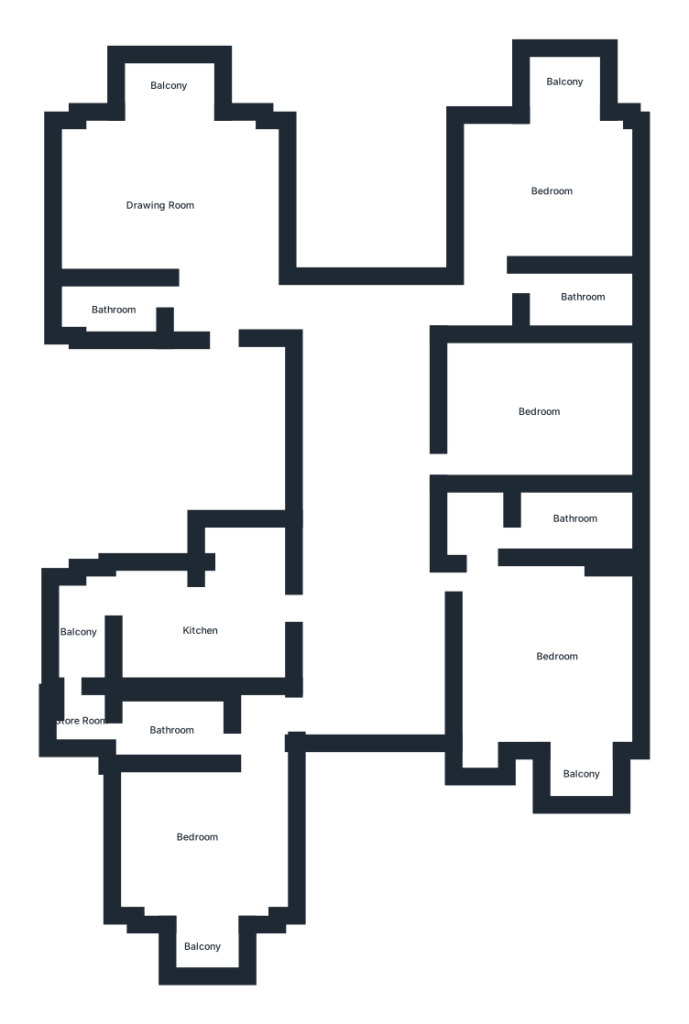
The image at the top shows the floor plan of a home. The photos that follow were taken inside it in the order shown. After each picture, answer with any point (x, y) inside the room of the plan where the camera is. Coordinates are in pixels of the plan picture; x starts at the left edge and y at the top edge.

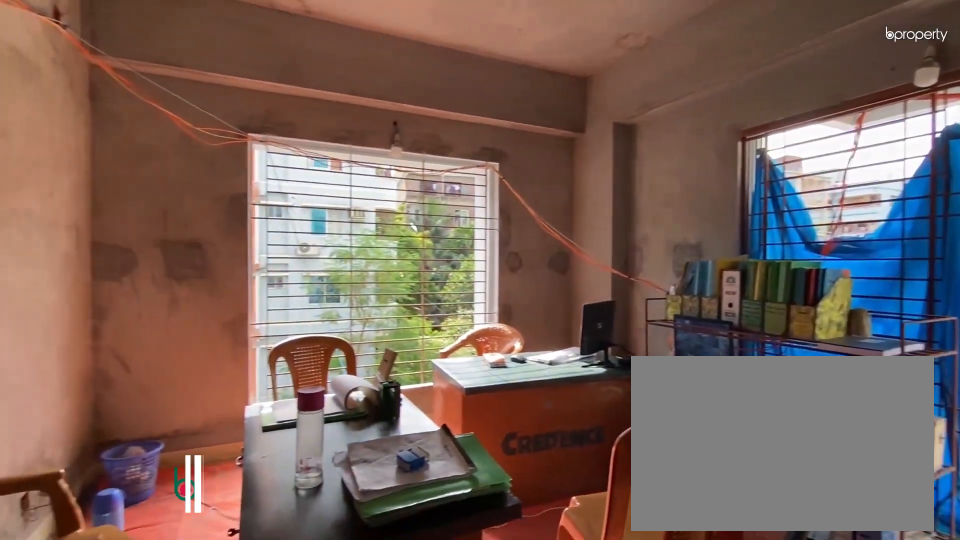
(159, 205)
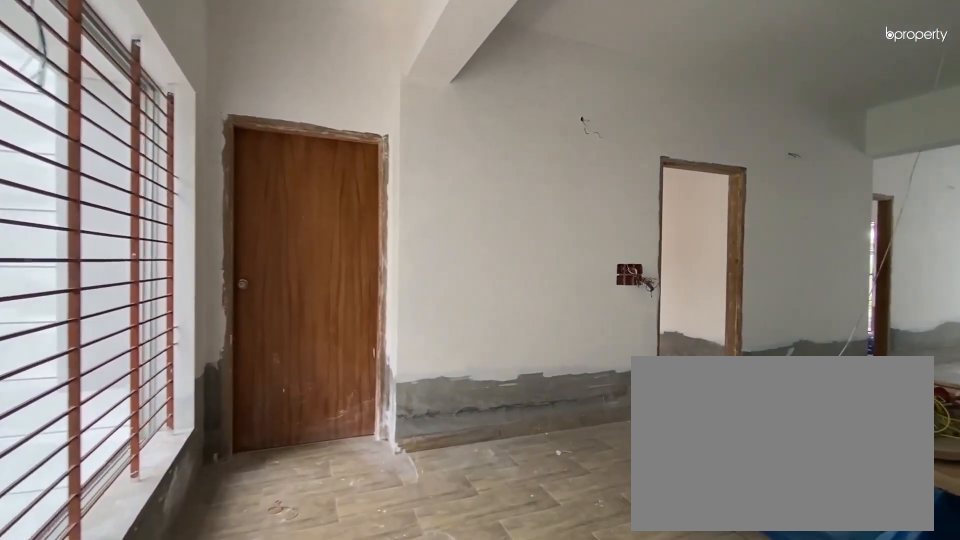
(370, 372)
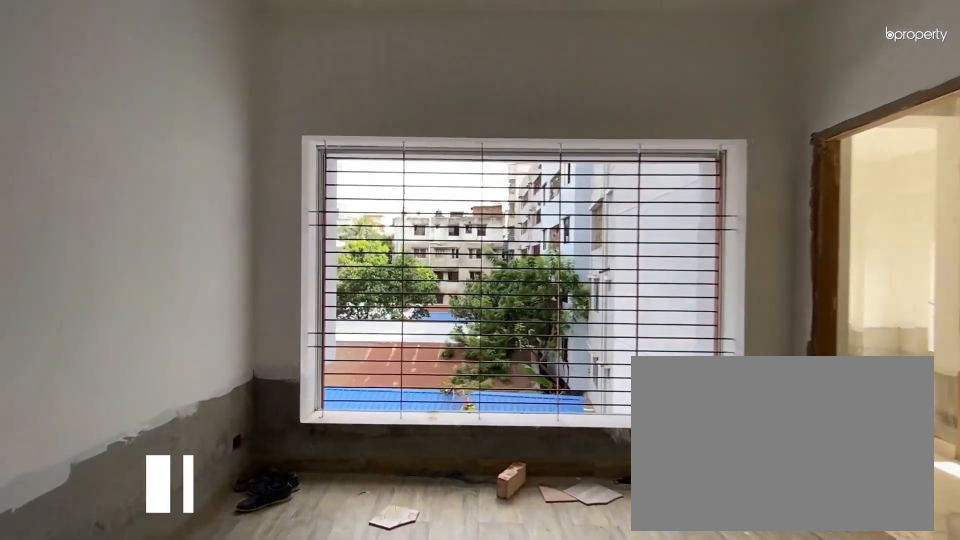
(371, 524)
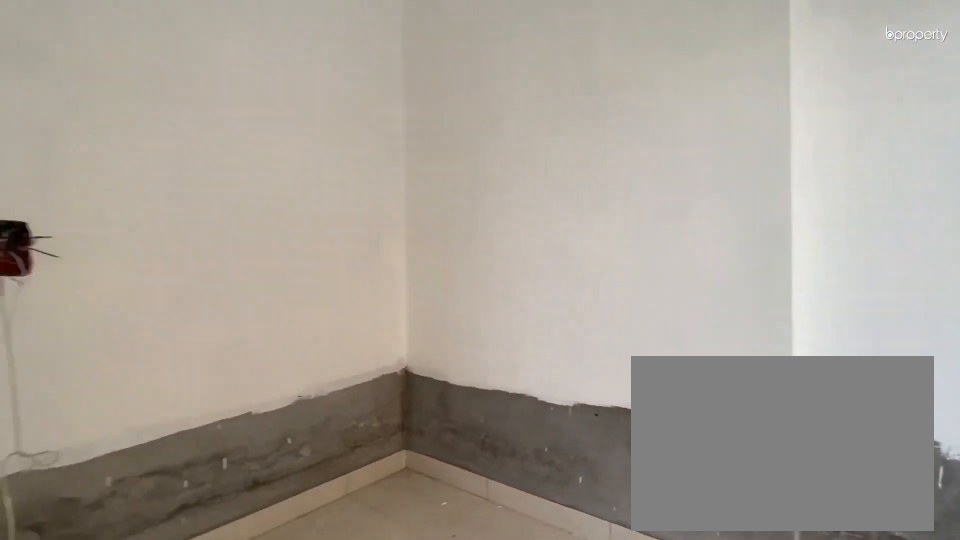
(541, 411)
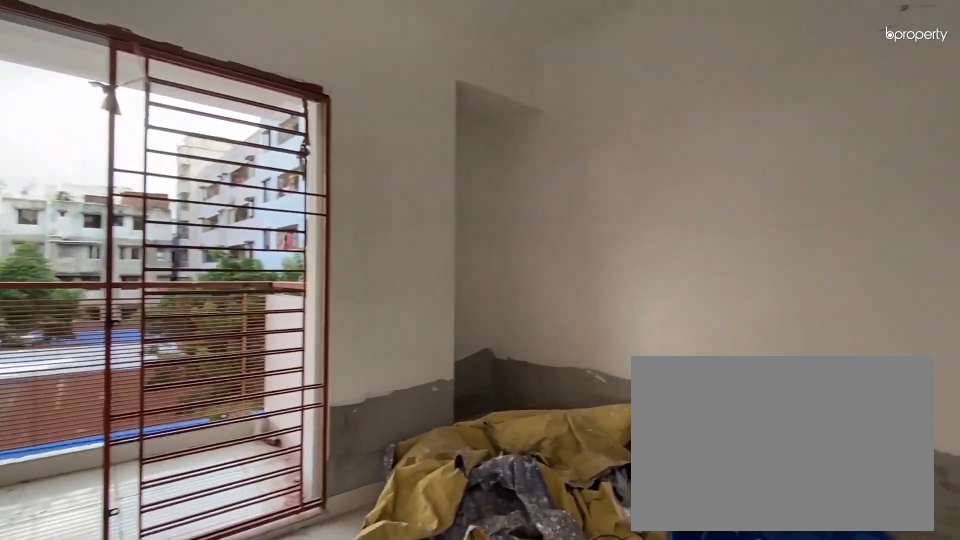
(555, 662)
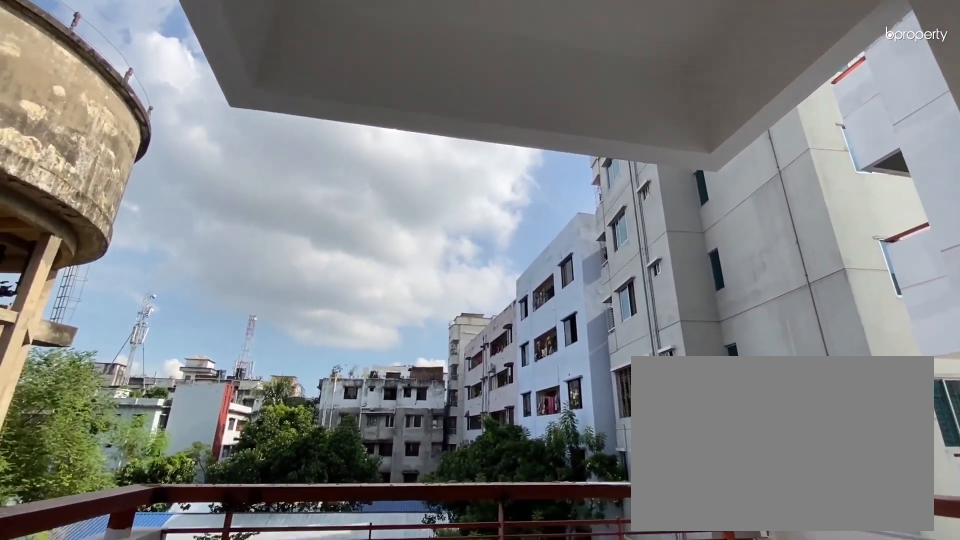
(580, 773)
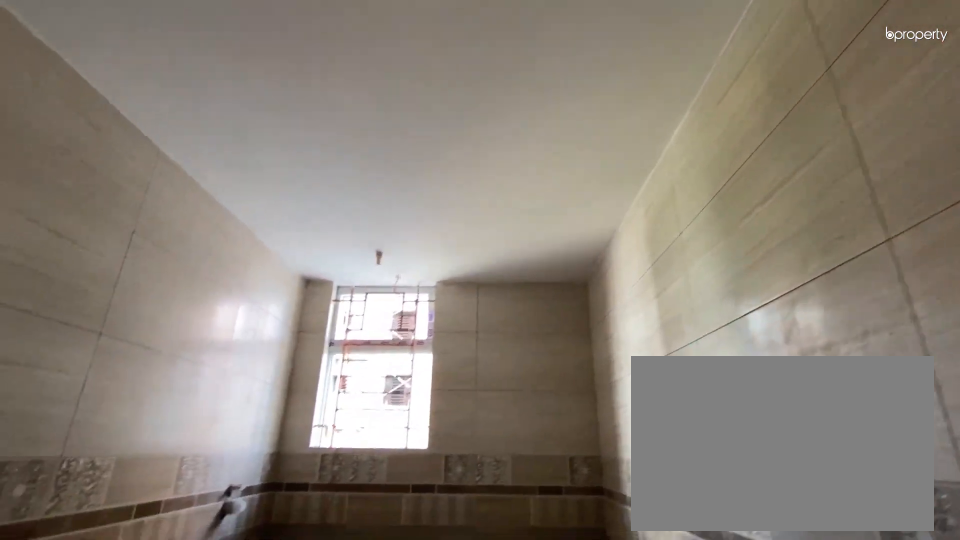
(574, 521)
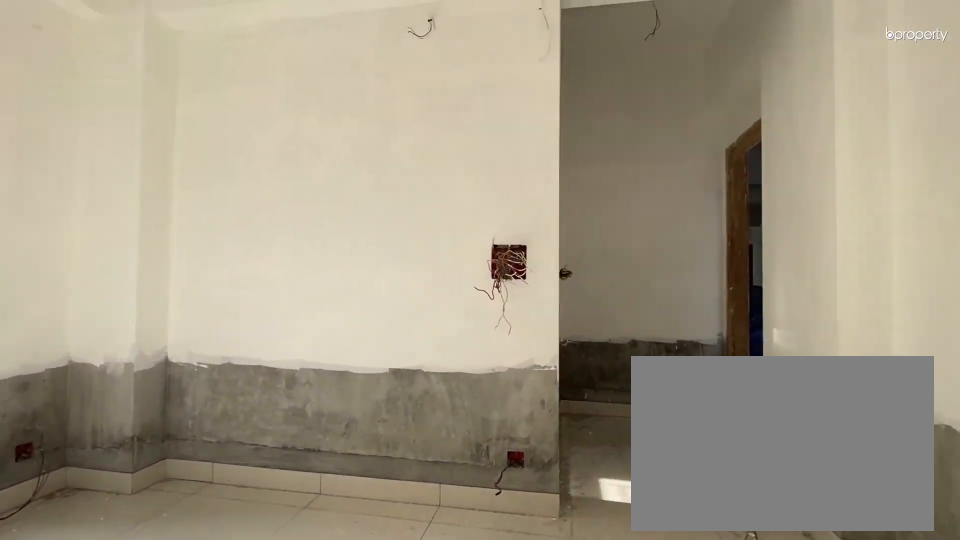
(201, 842)
